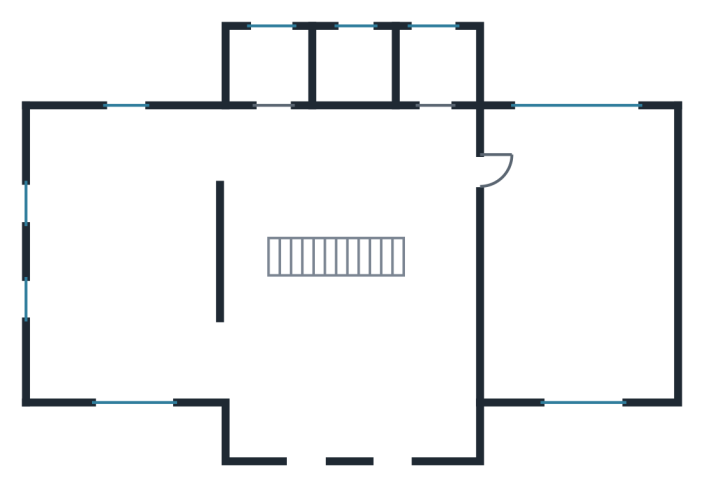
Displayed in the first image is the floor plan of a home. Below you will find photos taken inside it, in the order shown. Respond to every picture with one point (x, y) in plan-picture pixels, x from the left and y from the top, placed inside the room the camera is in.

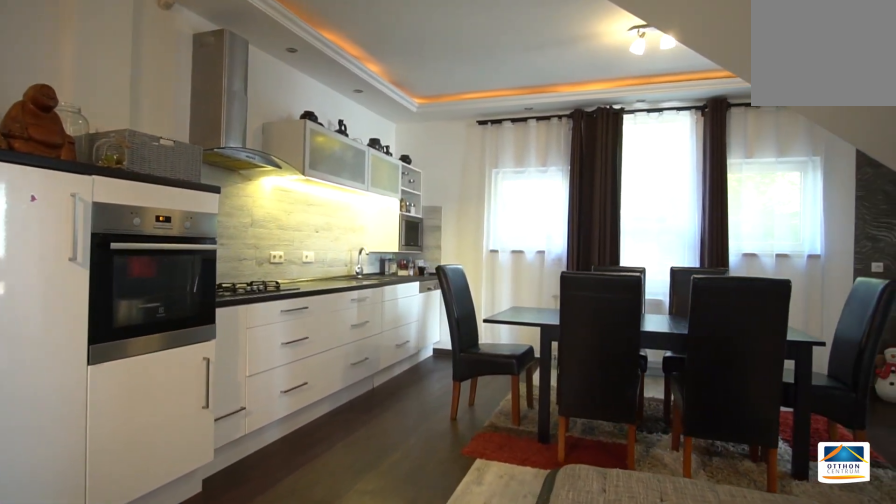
(360, 256)
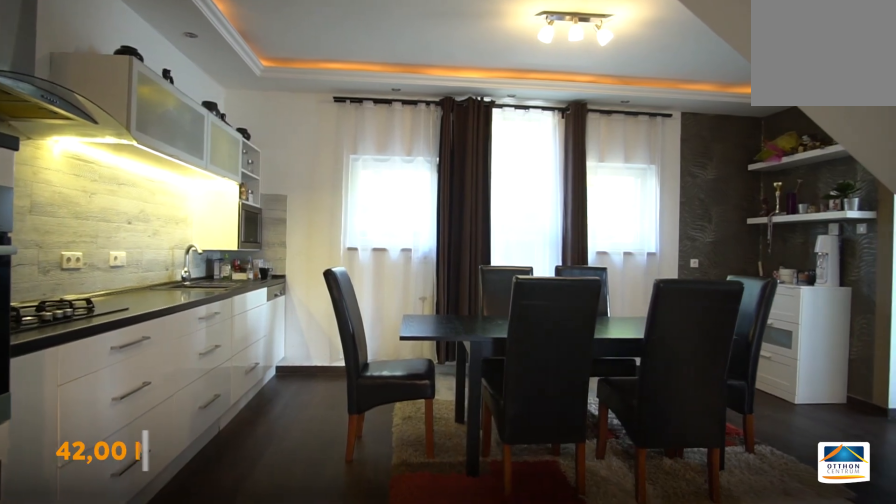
(347, 256)
